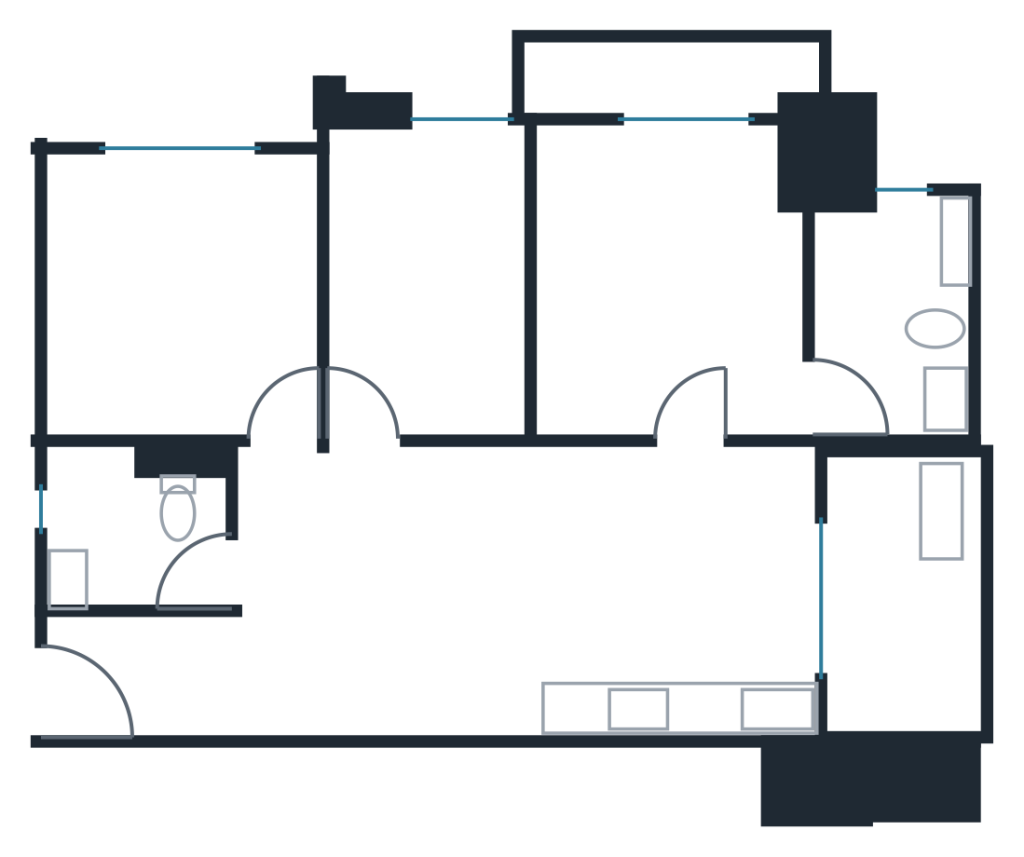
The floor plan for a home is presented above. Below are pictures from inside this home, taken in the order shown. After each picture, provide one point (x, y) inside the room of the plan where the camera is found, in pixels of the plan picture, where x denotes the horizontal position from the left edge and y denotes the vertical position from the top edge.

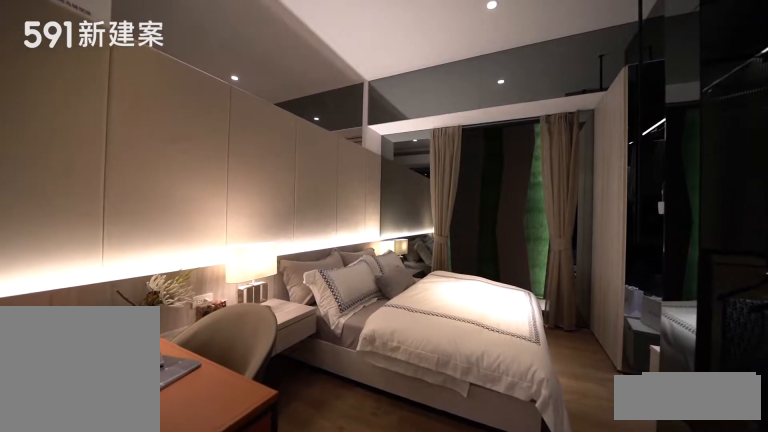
(674, 271)
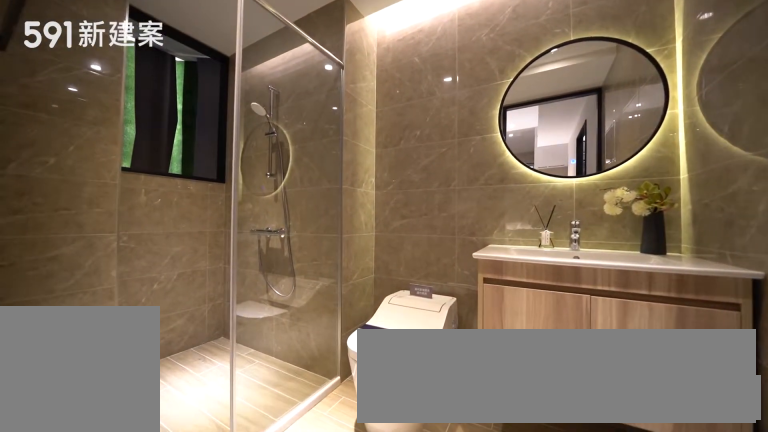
(903, 311)
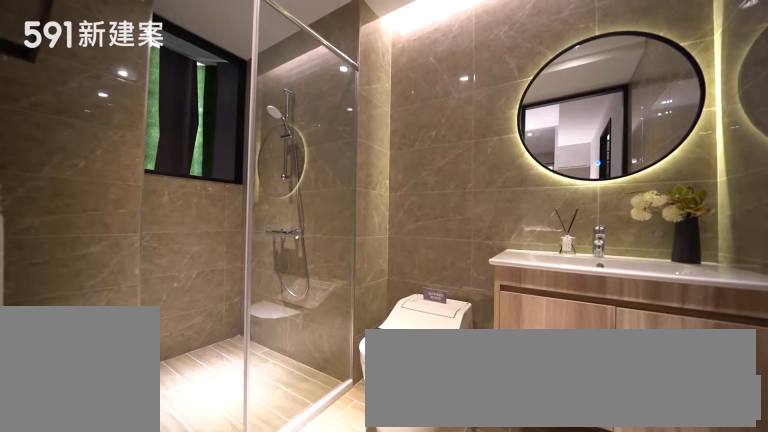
(903, 311)
